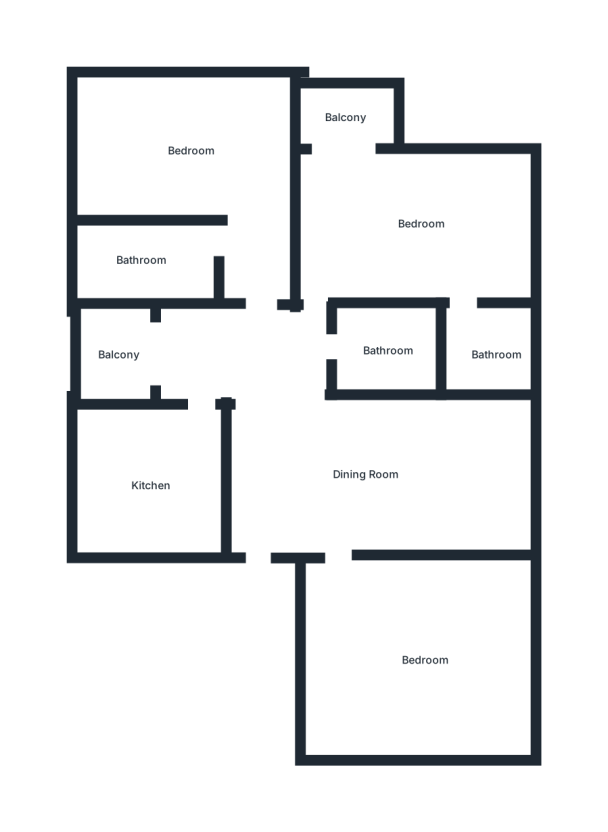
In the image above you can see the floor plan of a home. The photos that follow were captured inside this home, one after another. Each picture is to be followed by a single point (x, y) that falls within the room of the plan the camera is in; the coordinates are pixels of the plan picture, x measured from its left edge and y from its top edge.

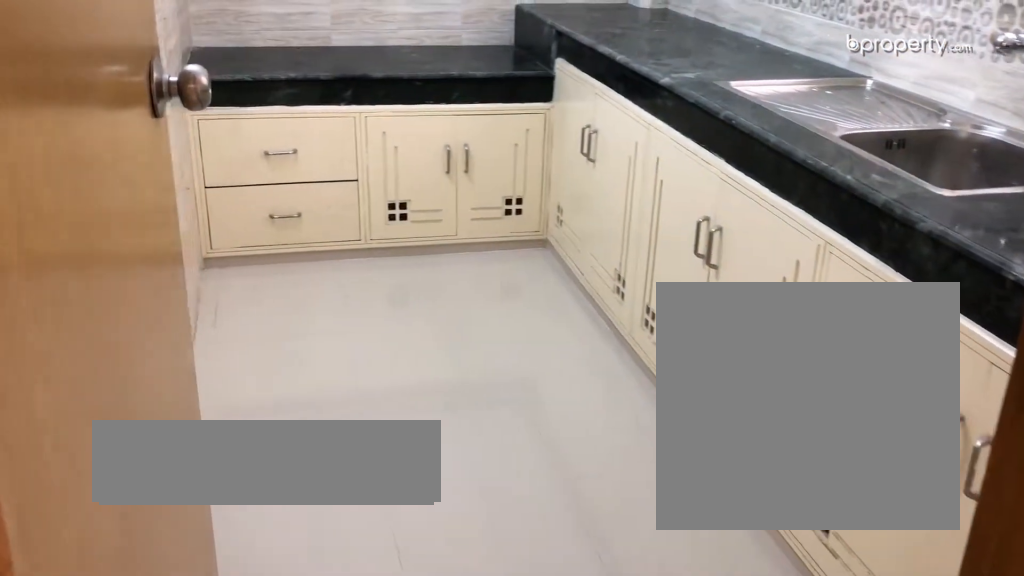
(150, 486)
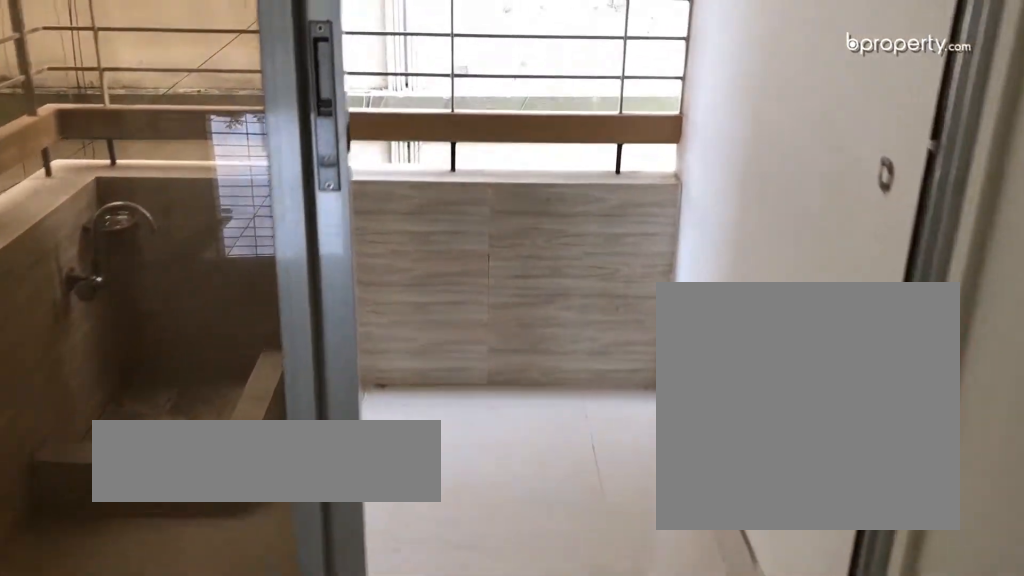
(121, 356)
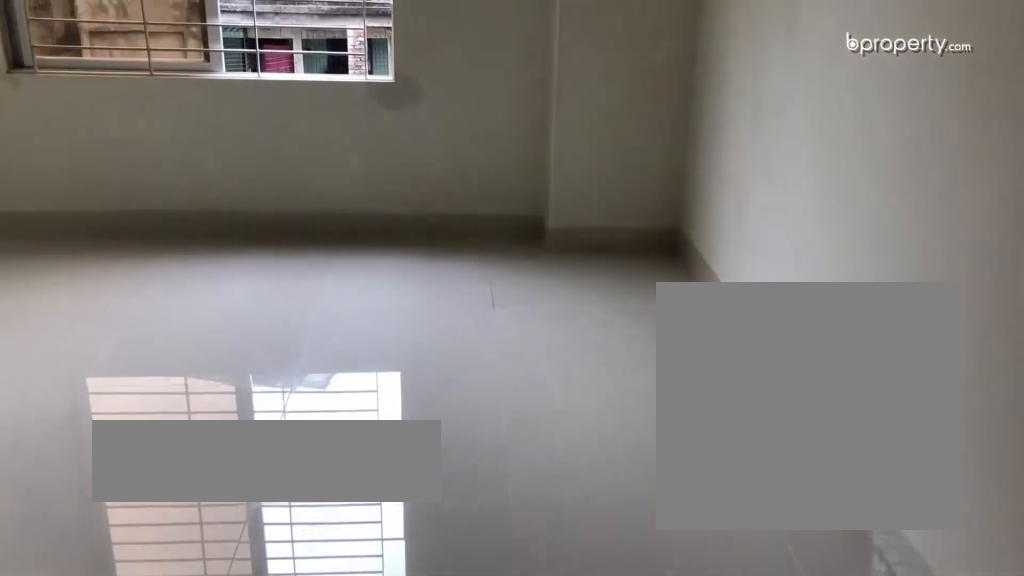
(192, 151)
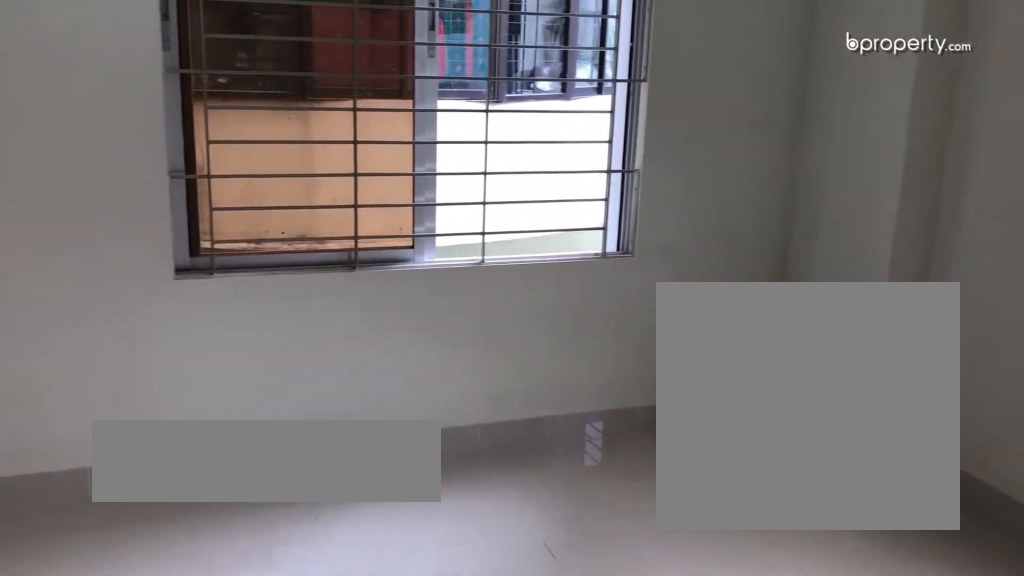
(192, 151)
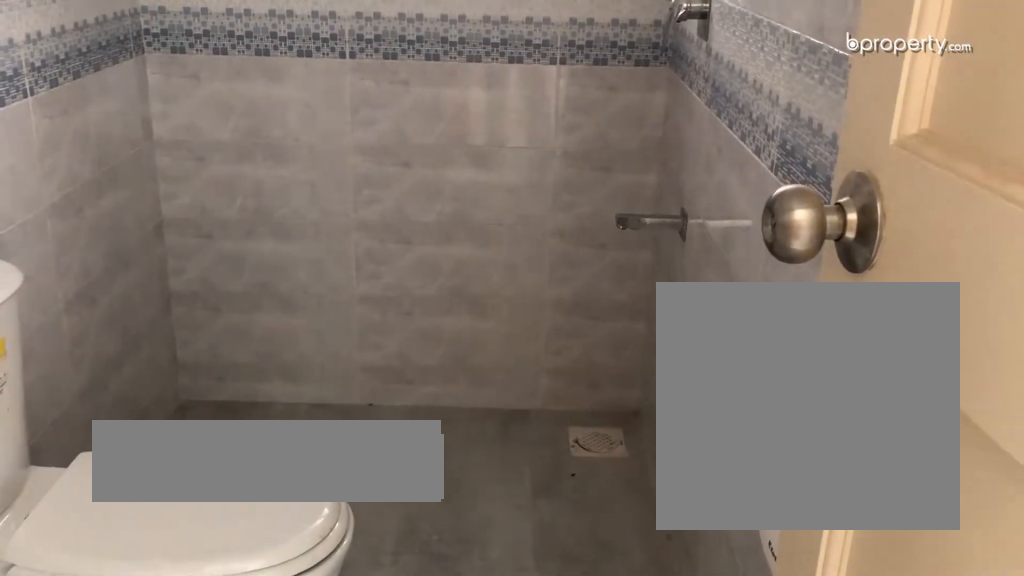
(141, 253)
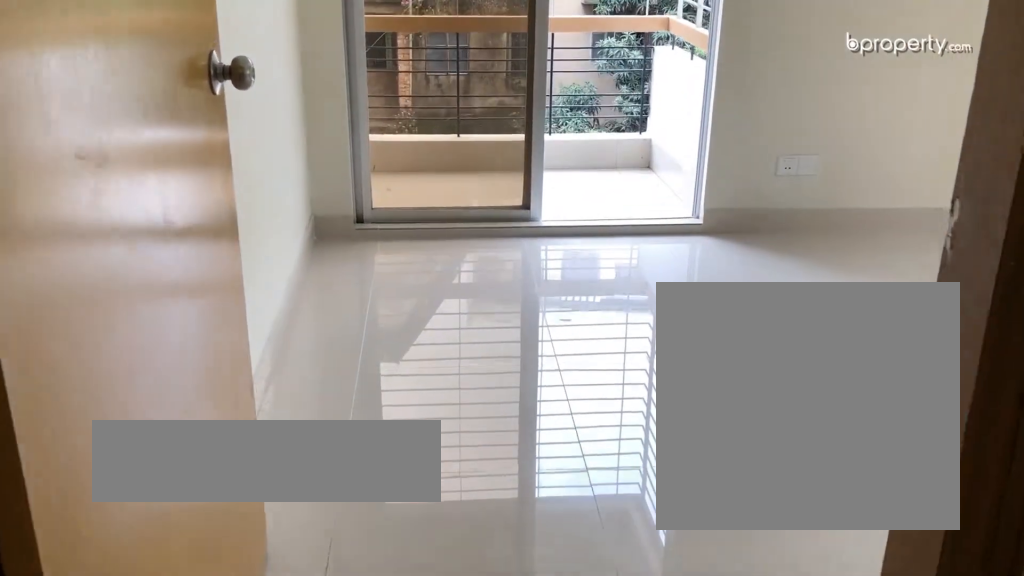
(421, 225)
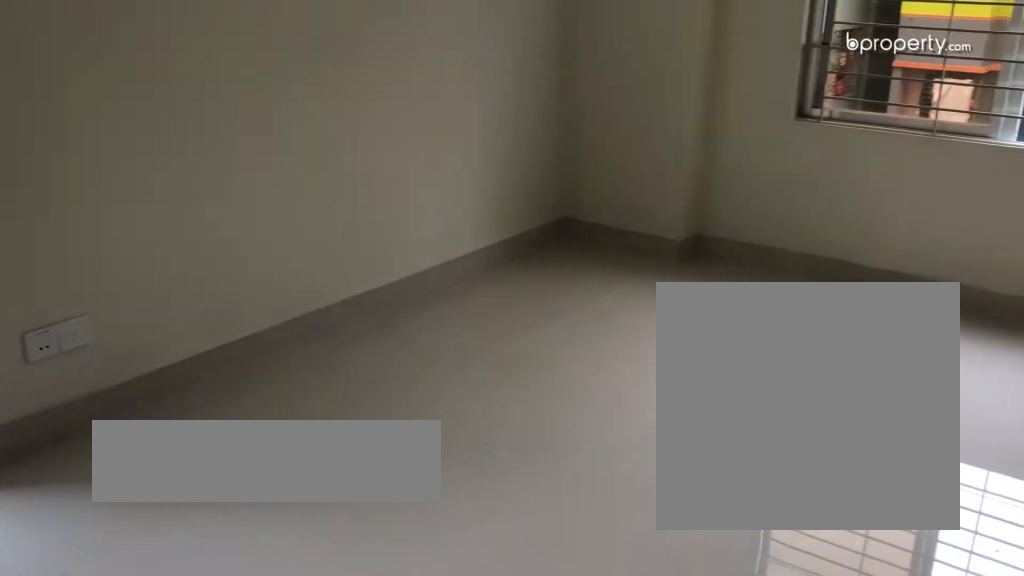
(421, 225)
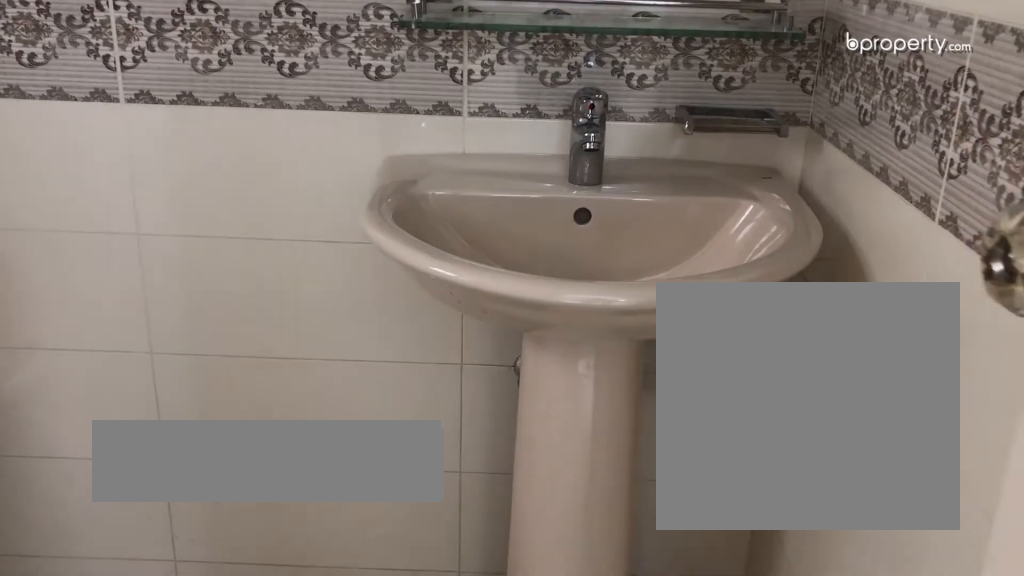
(493, 351)
